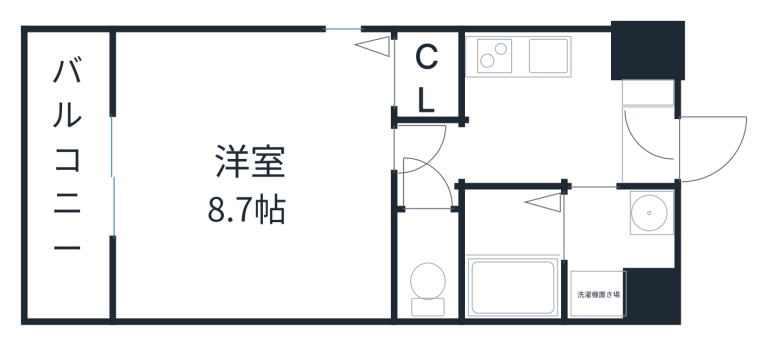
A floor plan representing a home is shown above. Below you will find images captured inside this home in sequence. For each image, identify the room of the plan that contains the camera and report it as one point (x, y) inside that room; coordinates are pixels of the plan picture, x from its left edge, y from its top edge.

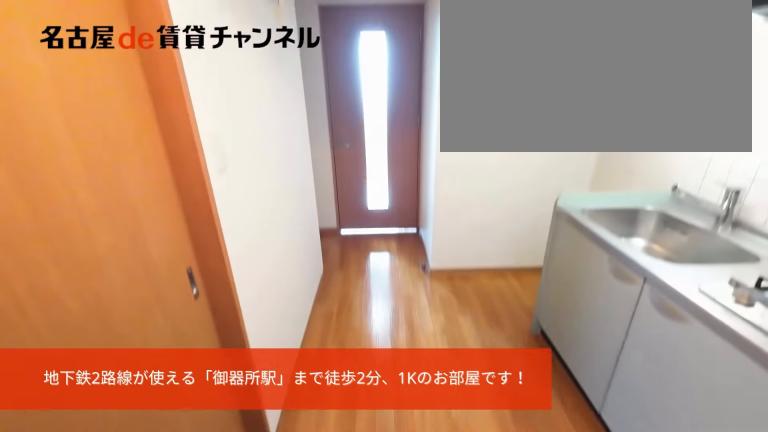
(652, 147)
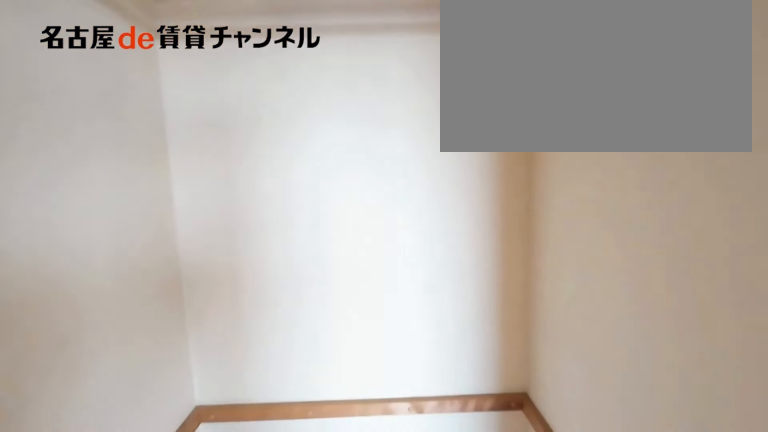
(425, 77)
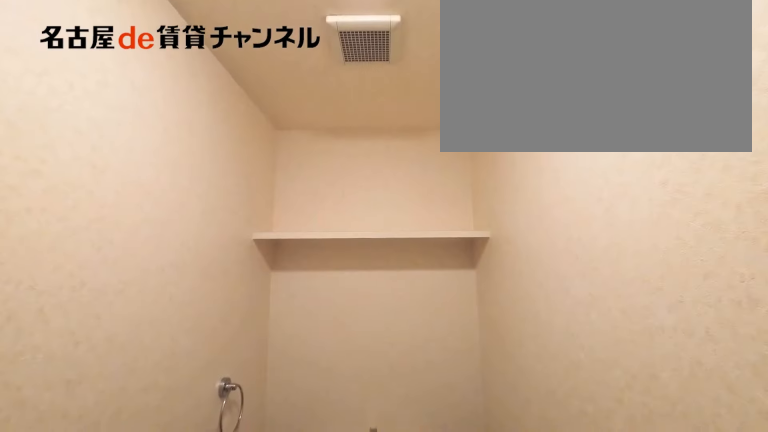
(428, 264)
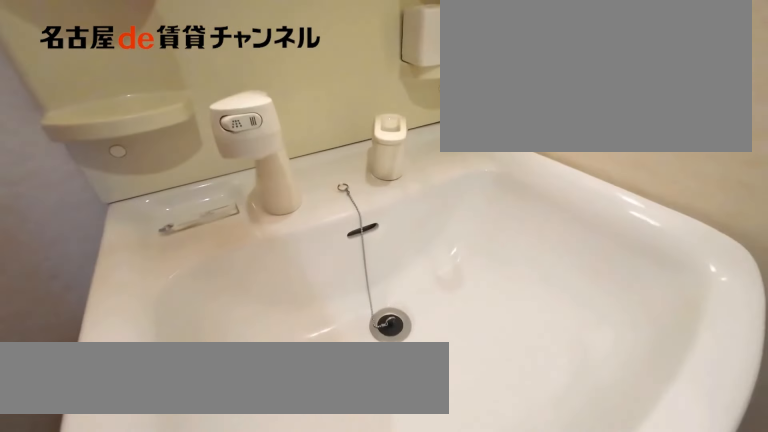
(621, 252)
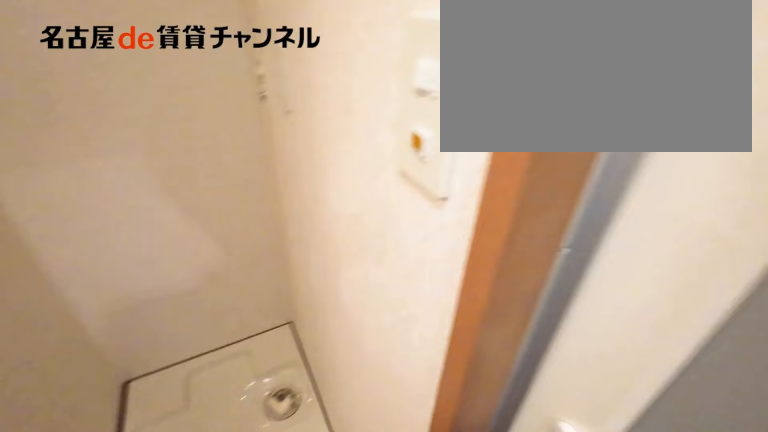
(621, 252)
